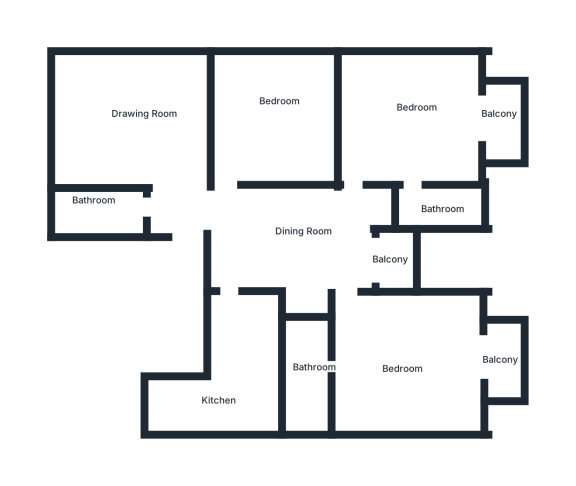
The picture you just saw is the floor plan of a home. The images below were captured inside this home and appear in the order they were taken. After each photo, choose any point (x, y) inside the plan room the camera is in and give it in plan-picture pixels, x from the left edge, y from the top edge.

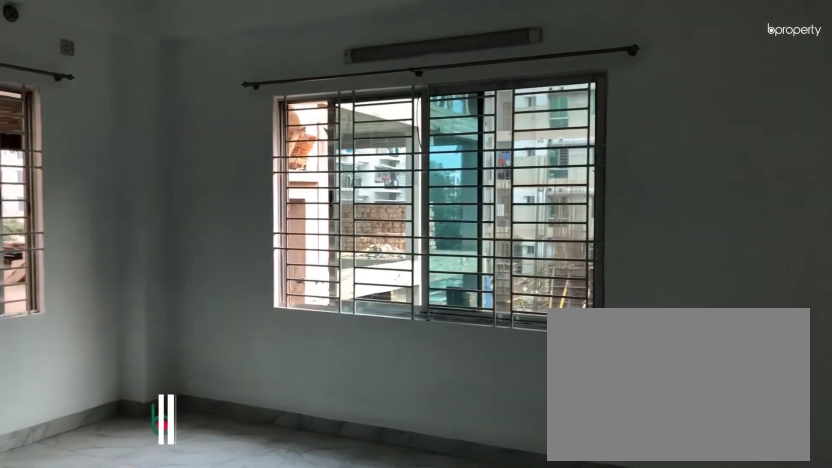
(127, 120)
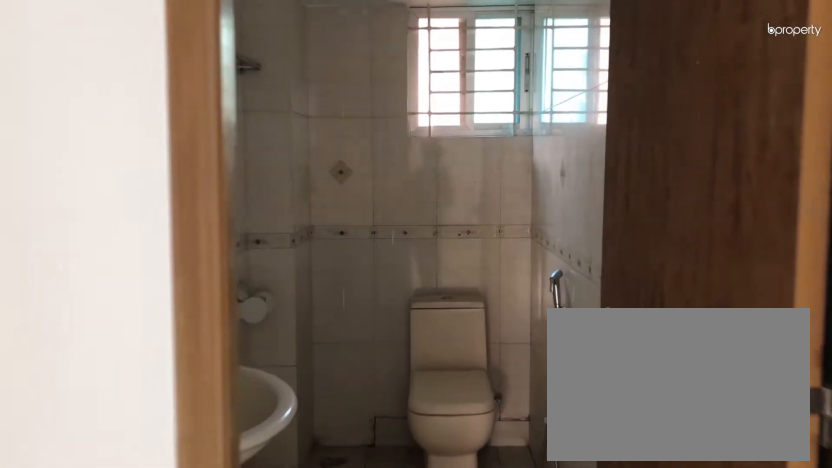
(102, 208)
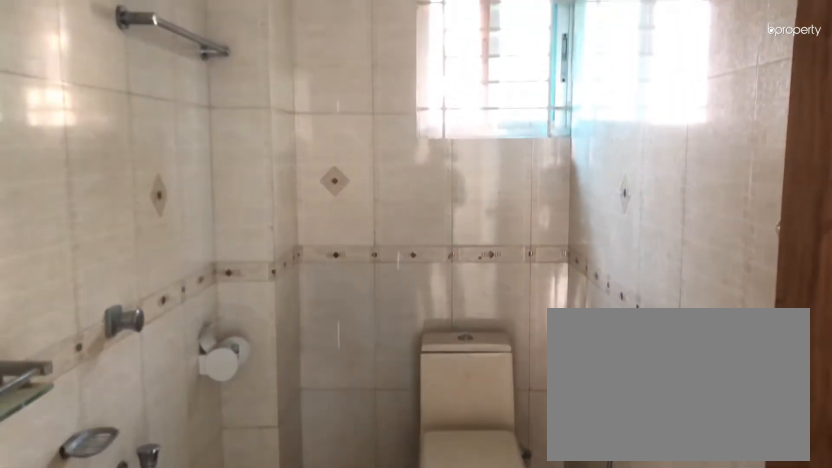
(102, 208)
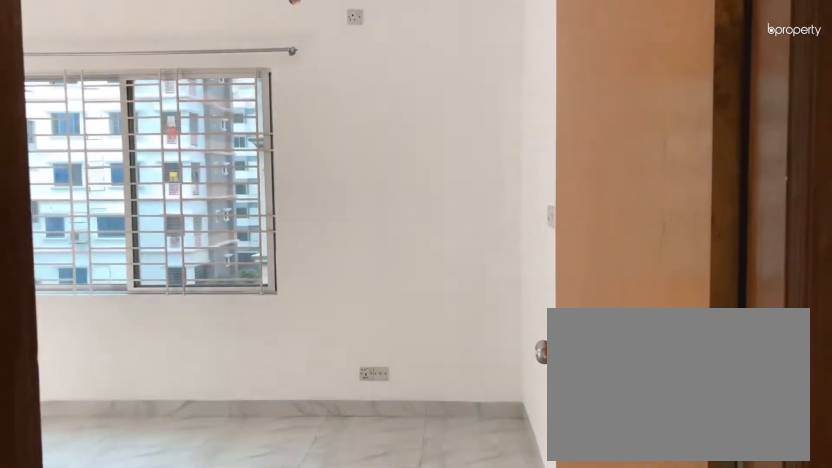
(398, 365)
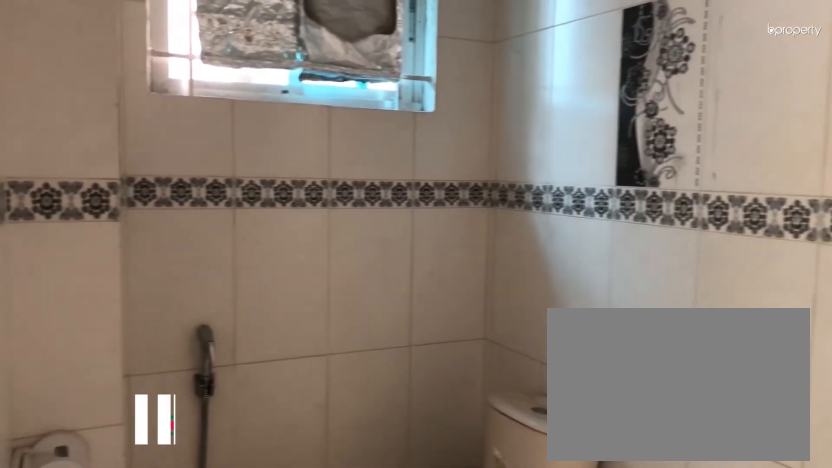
(310, 365)
